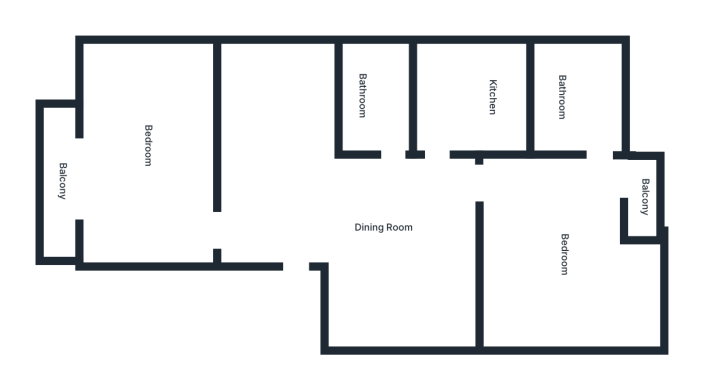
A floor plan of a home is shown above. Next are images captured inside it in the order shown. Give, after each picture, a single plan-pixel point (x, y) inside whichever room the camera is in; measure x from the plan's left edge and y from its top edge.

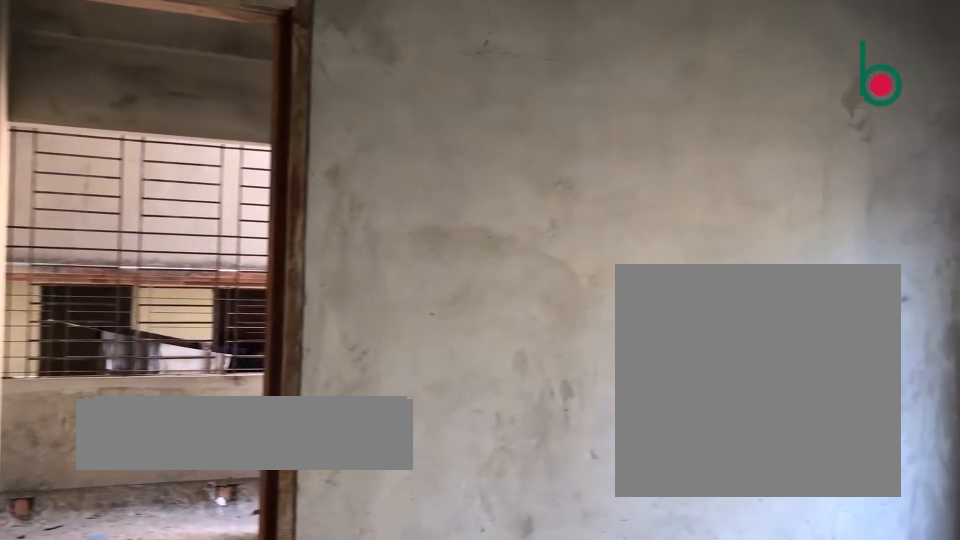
(386, 228)
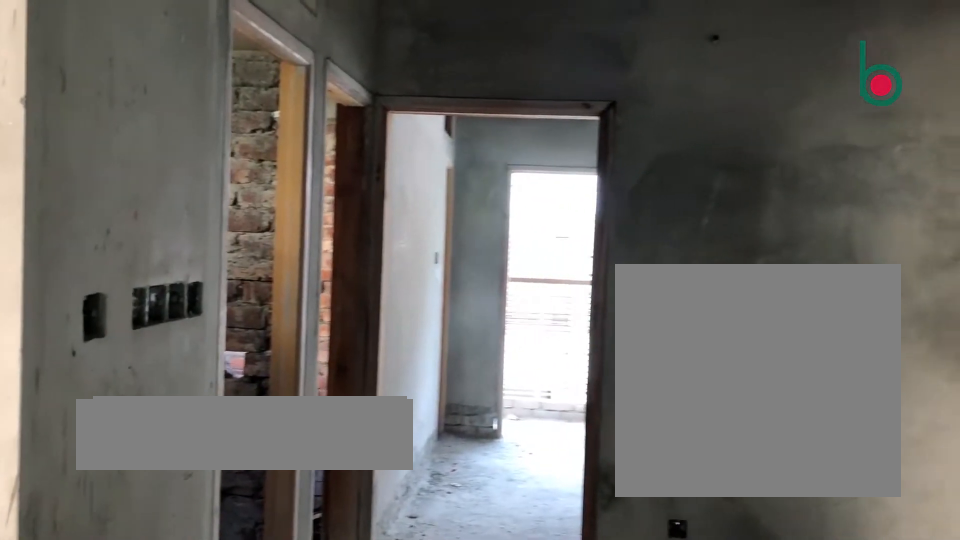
(385, 228)
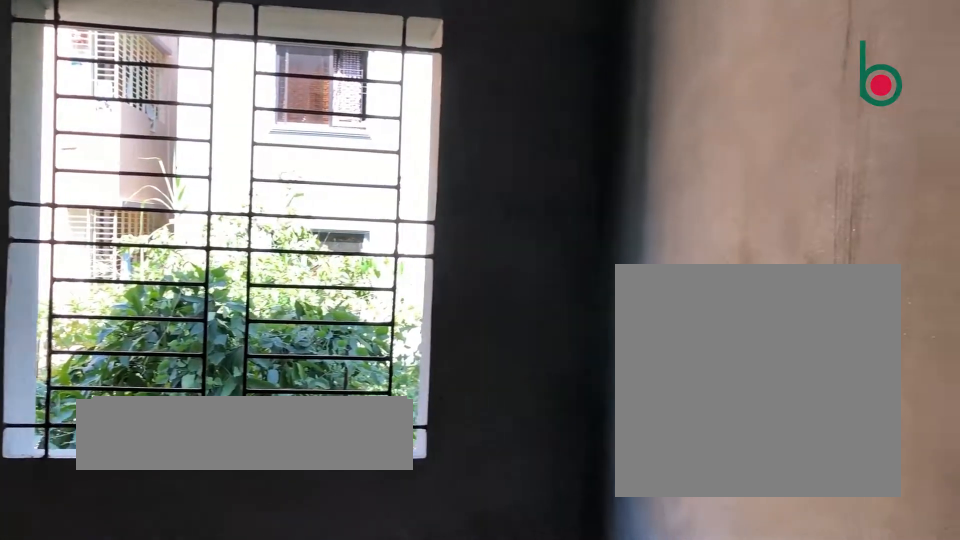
(141, 141)
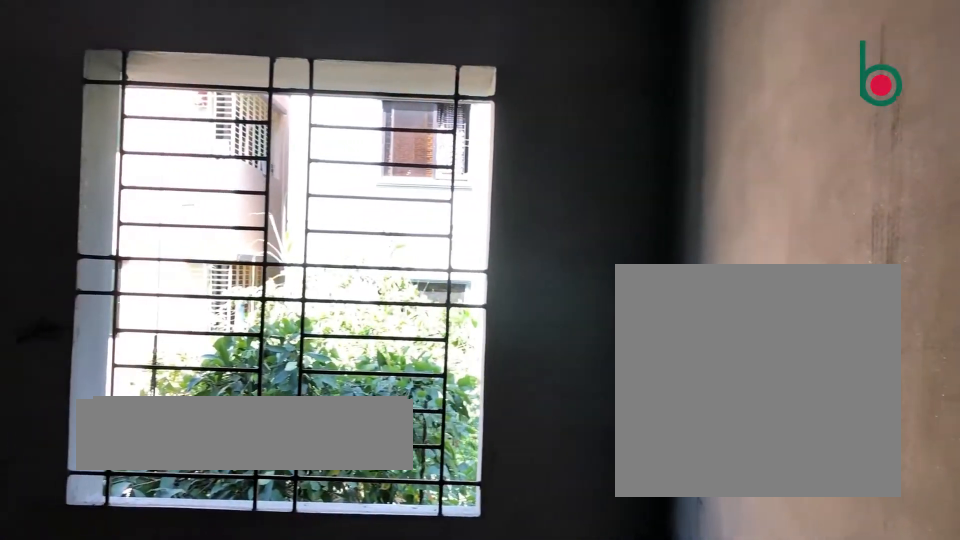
(141, 141)
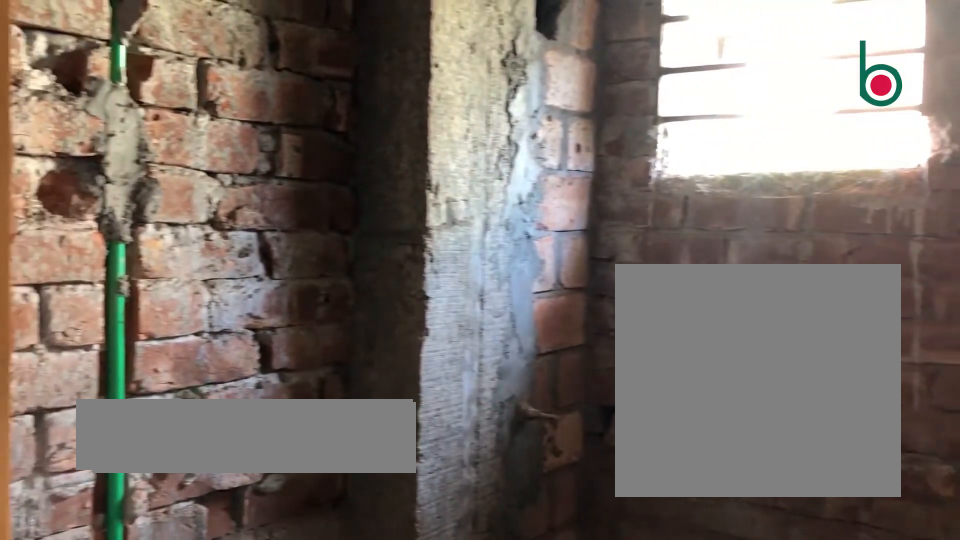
(386, 105)
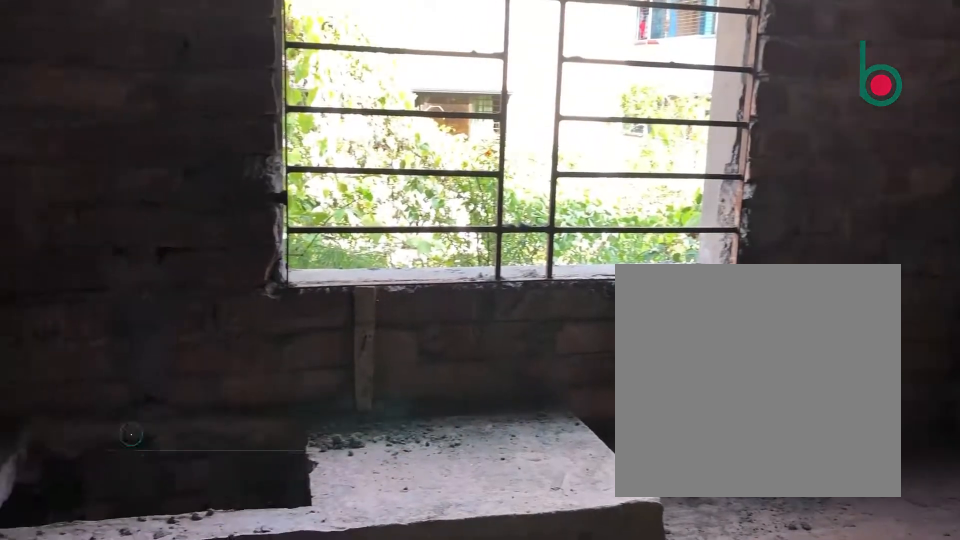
(497, 113)
